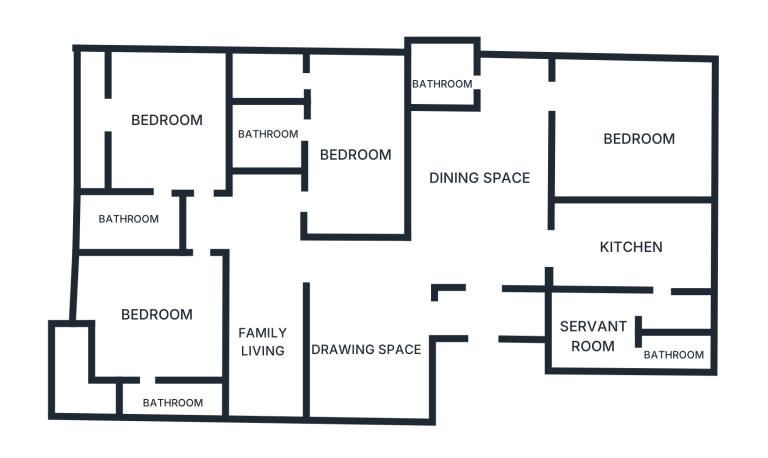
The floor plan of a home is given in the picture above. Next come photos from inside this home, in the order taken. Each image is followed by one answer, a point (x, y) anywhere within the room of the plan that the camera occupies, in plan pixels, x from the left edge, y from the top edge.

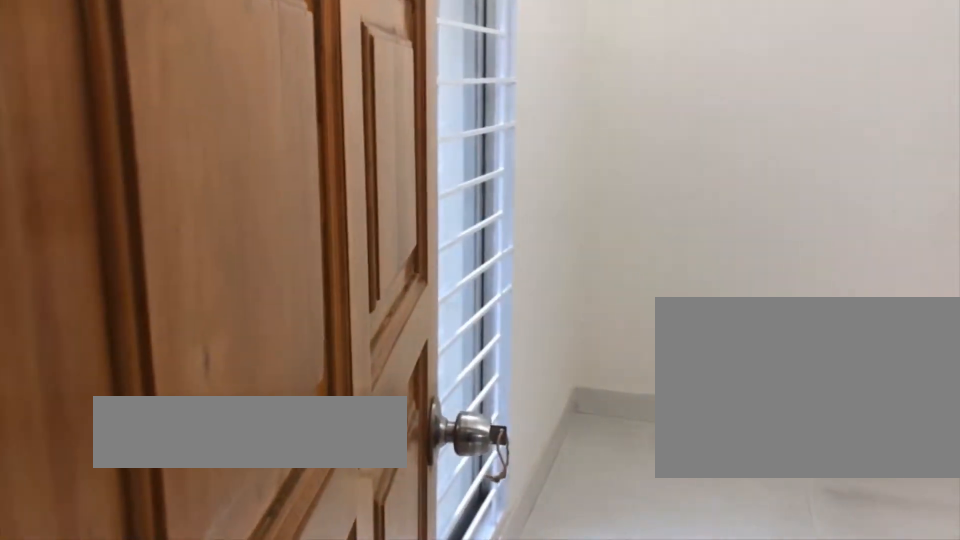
(584, 91)
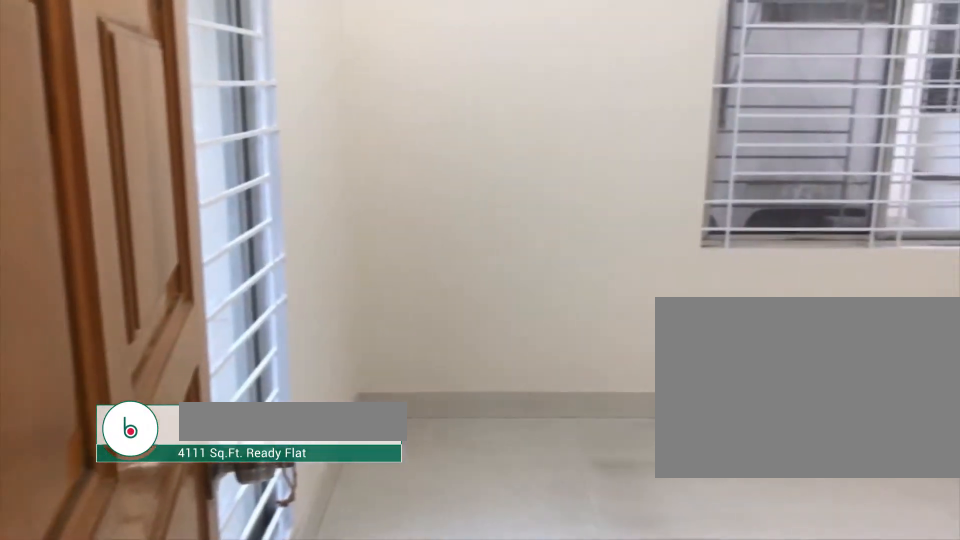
(584, 91)
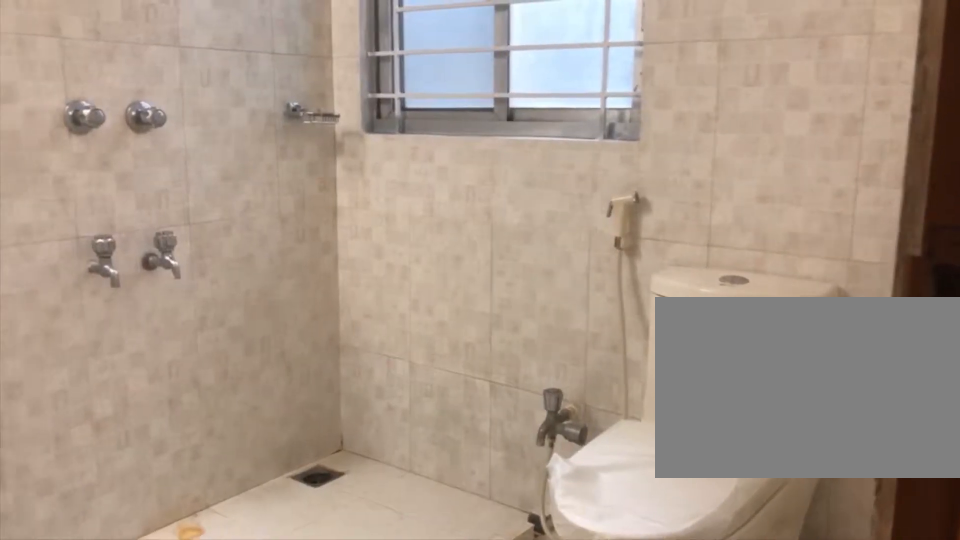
(450, 73)
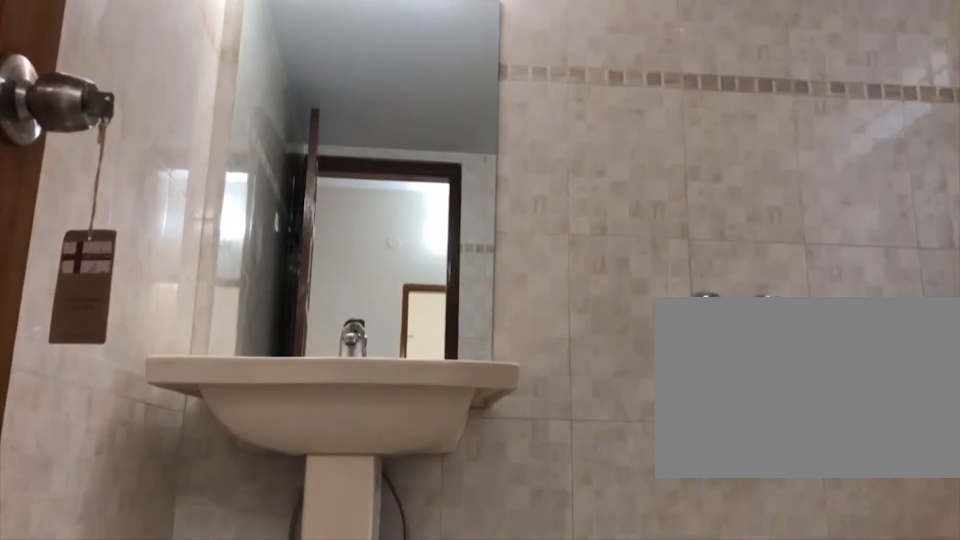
(444, 82)
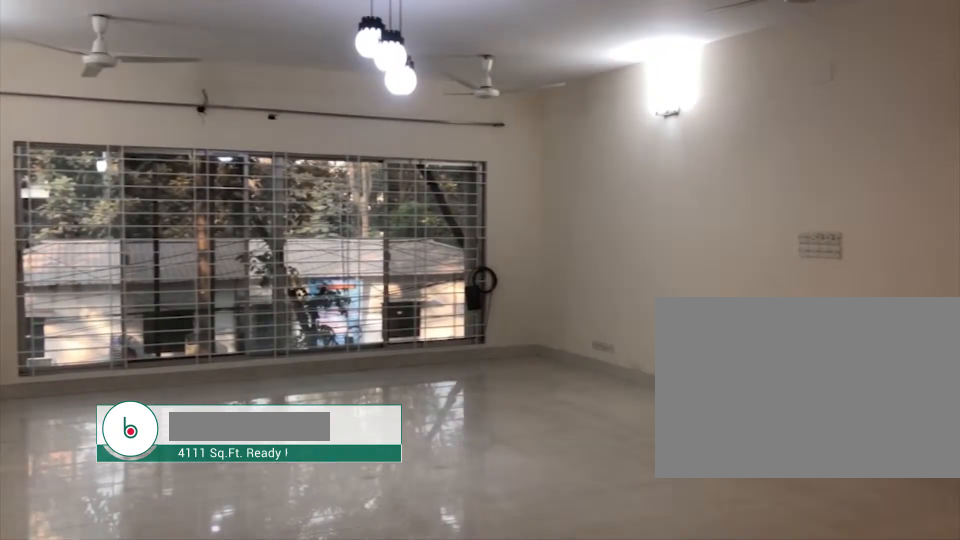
(398, 336)
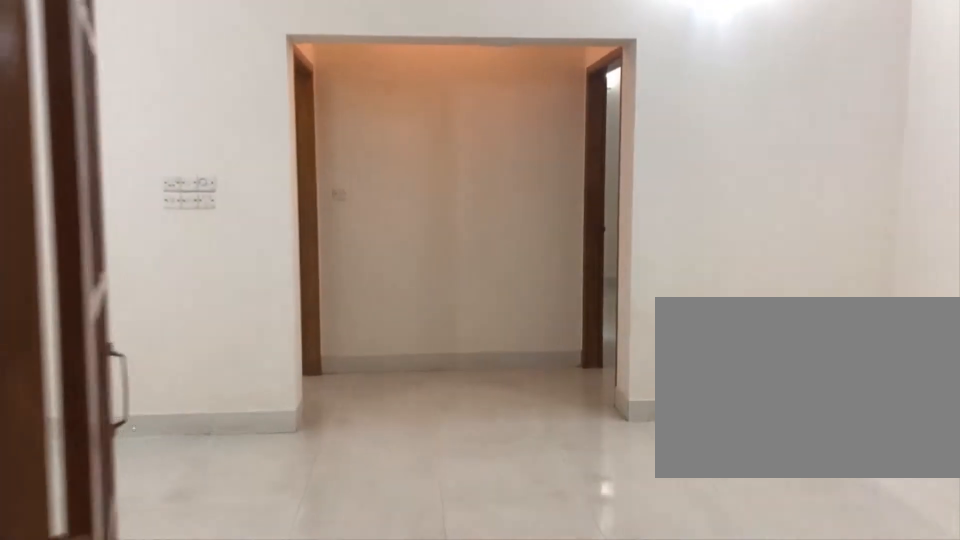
(315, 267)
